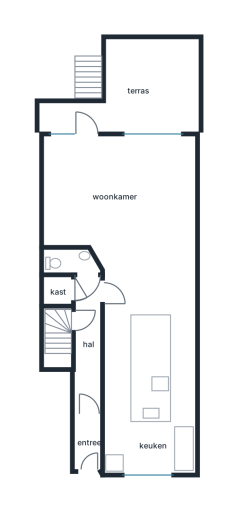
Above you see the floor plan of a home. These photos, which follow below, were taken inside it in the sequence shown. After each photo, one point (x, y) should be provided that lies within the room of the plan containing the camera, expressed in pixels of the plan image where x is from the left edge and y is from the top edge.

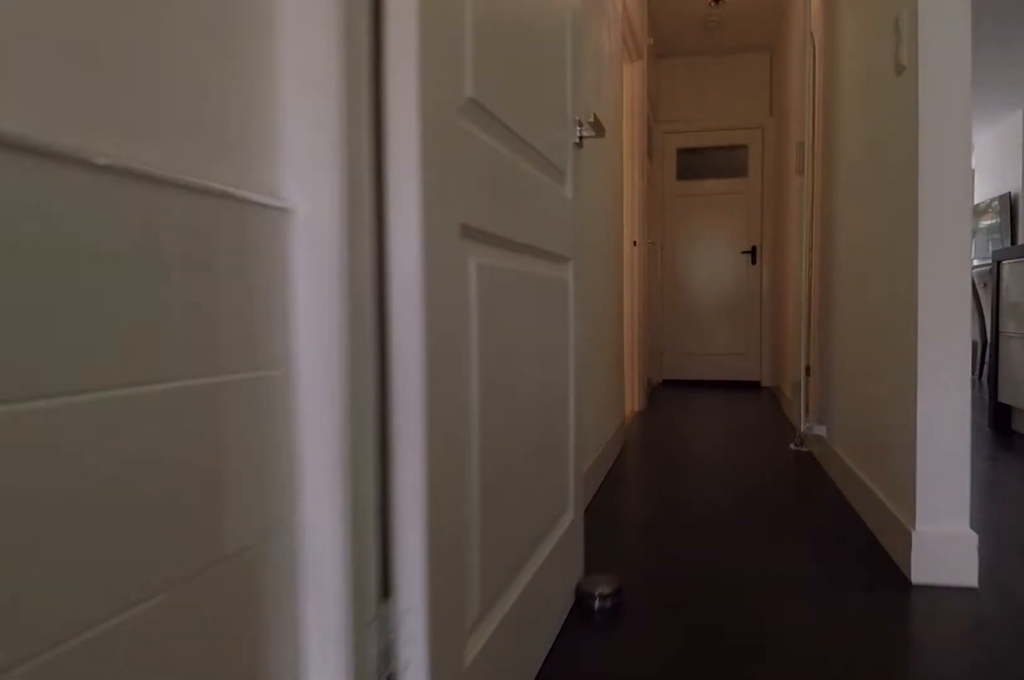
(88, 370)
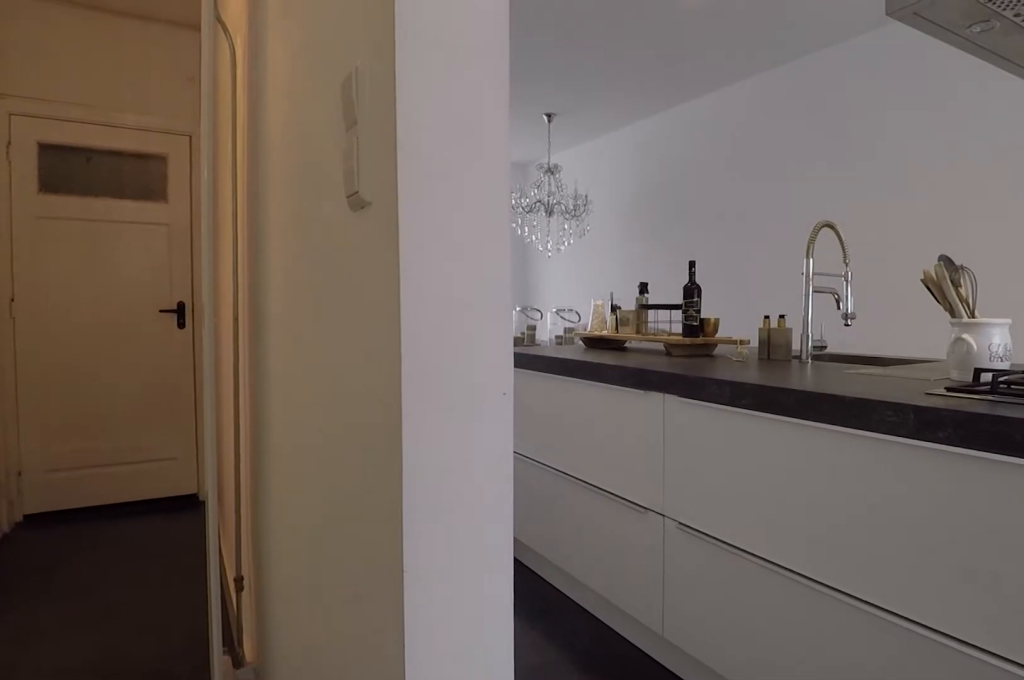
(88, 370)
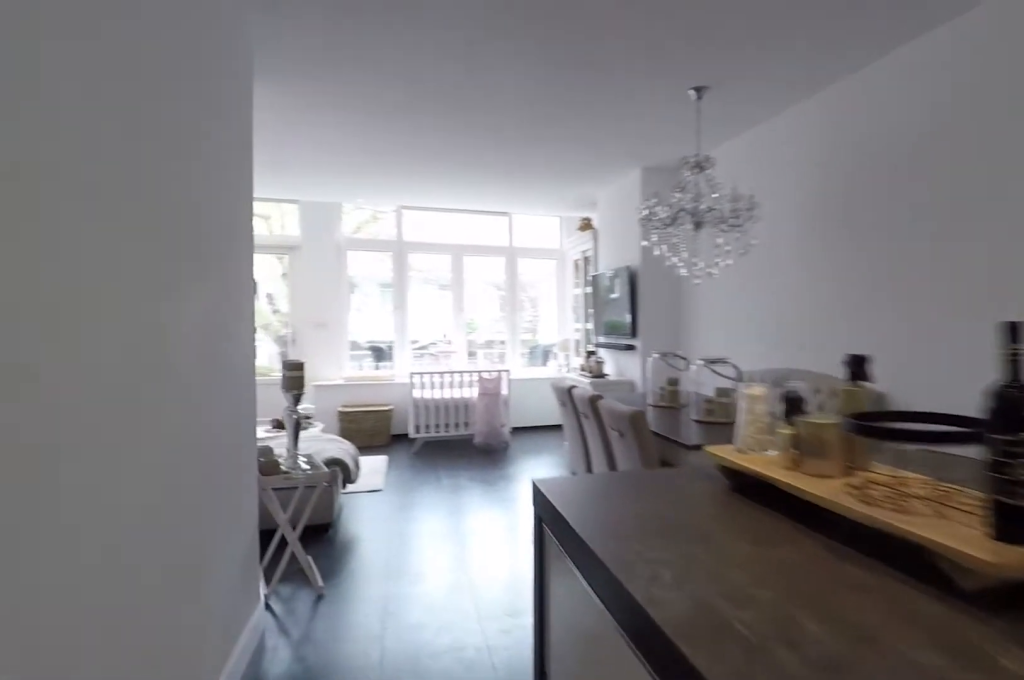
(149, 370)
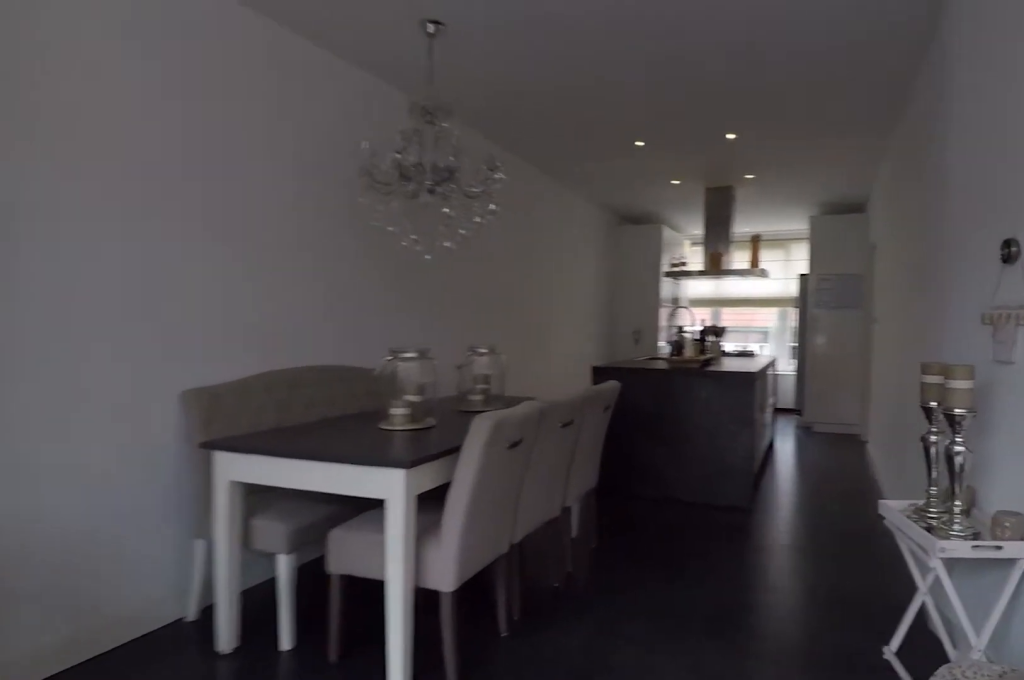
(82, 194)
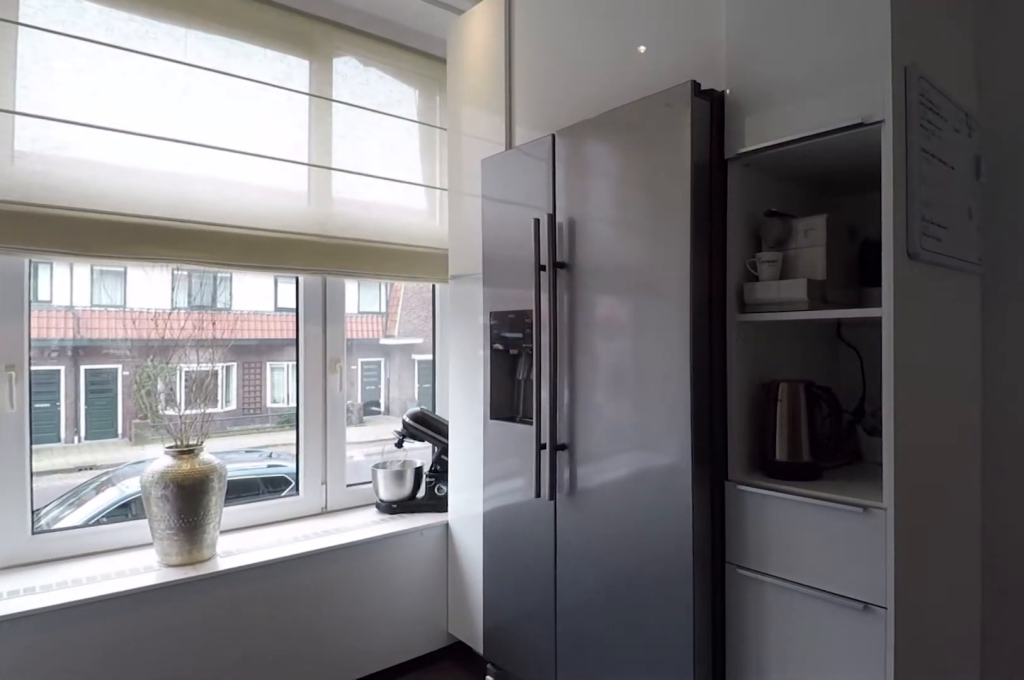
(149, 370)
